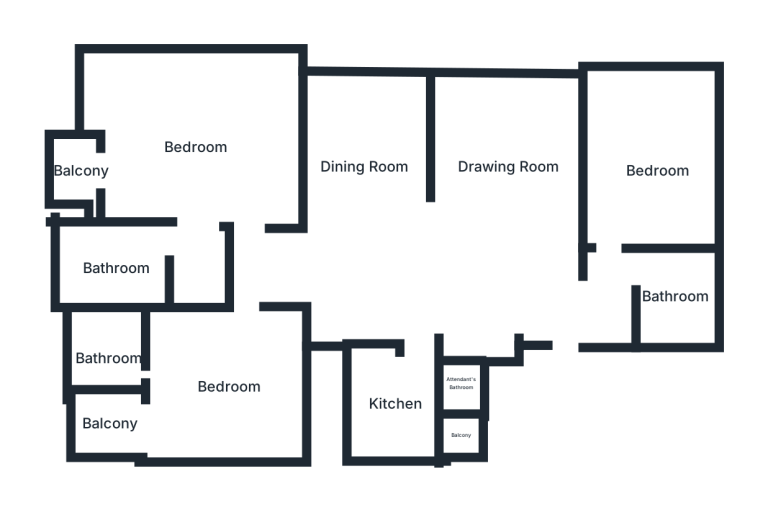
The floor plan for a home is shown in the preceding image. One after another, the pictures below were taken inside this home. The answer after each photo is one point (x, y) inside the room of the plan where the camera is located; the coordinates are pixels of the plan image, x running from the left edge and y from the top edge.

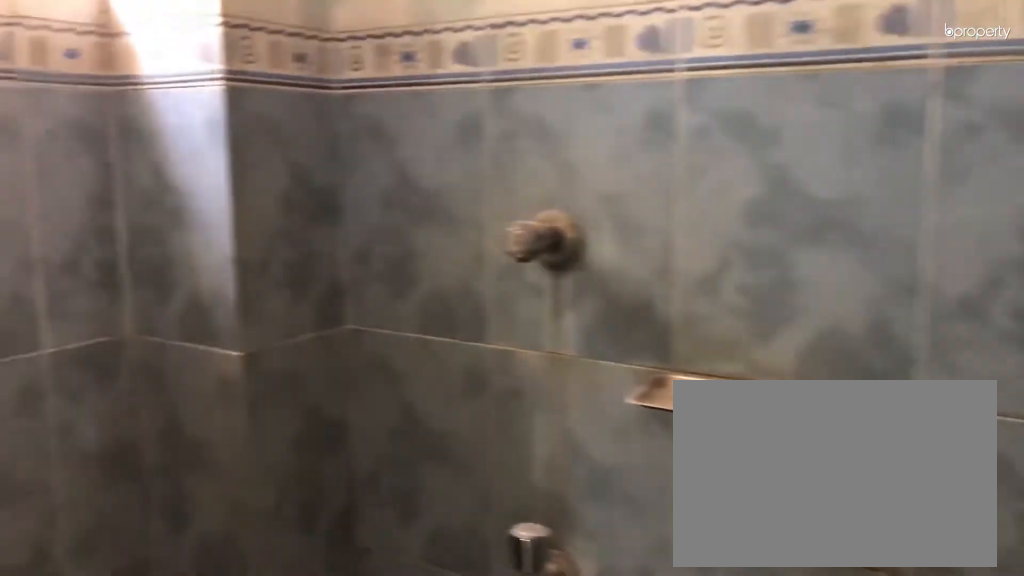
(674, 292)
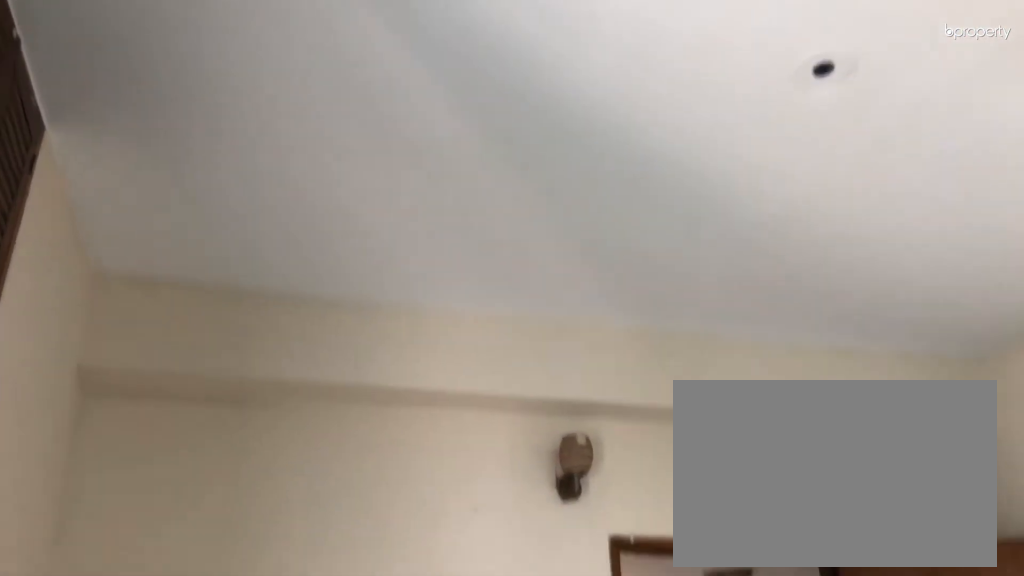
(227, 385)
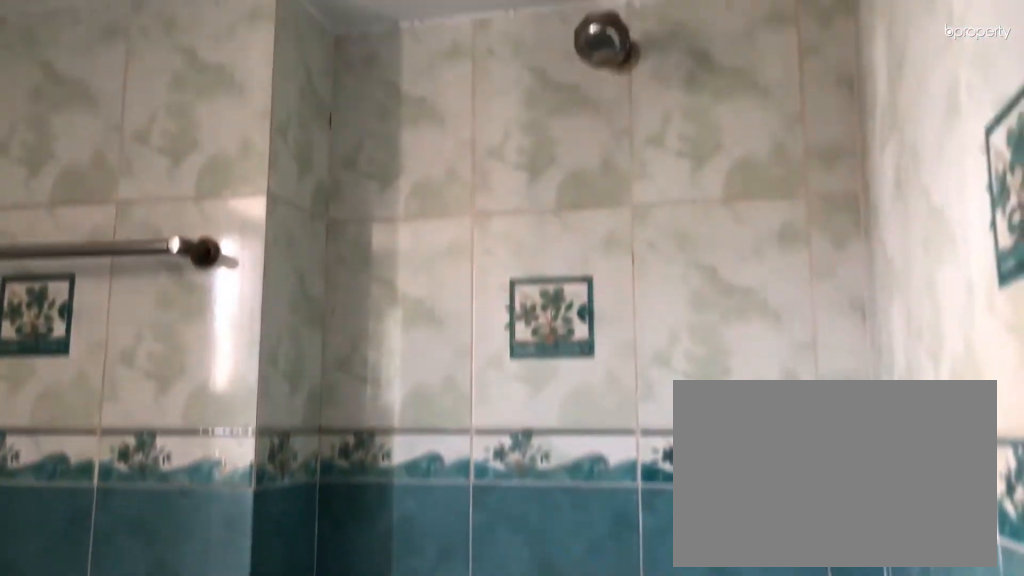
(110, 355)
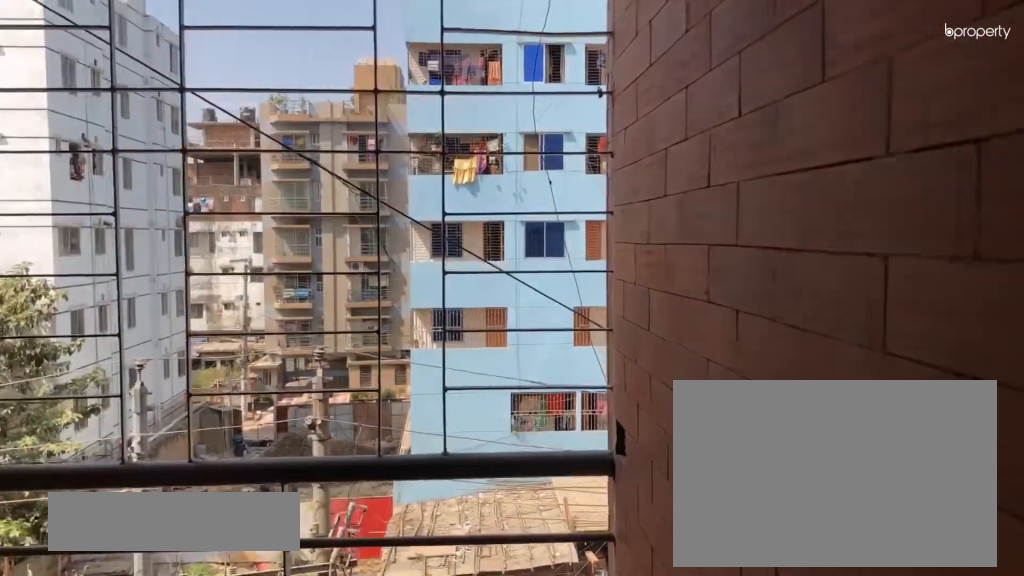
(109, 425)
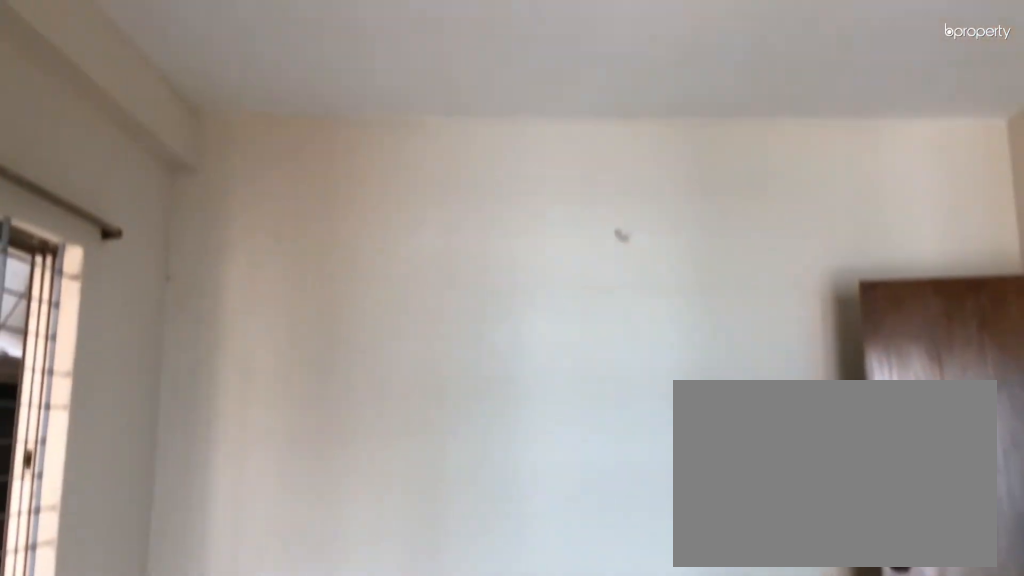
(196, 142)
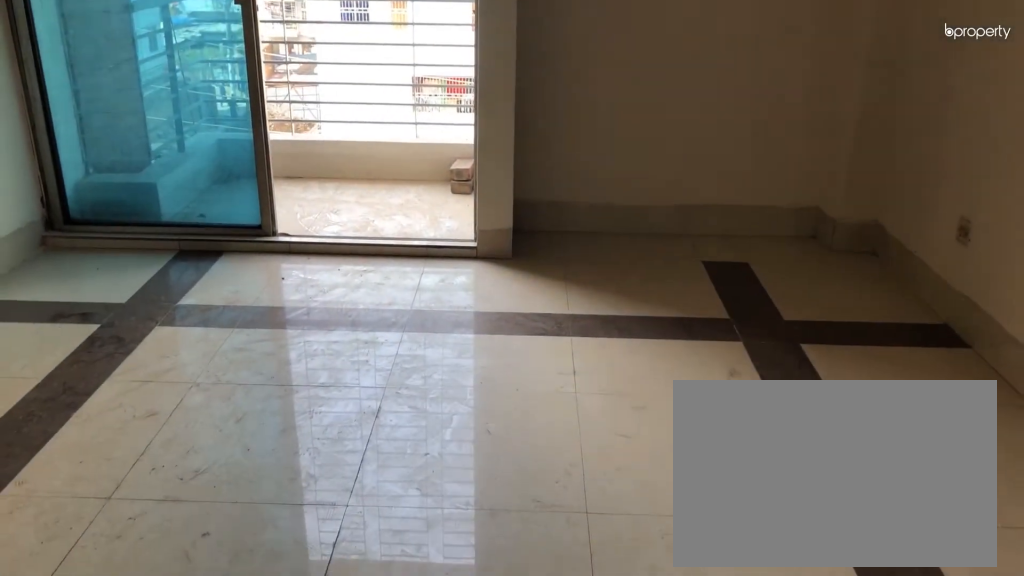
(196, 142)
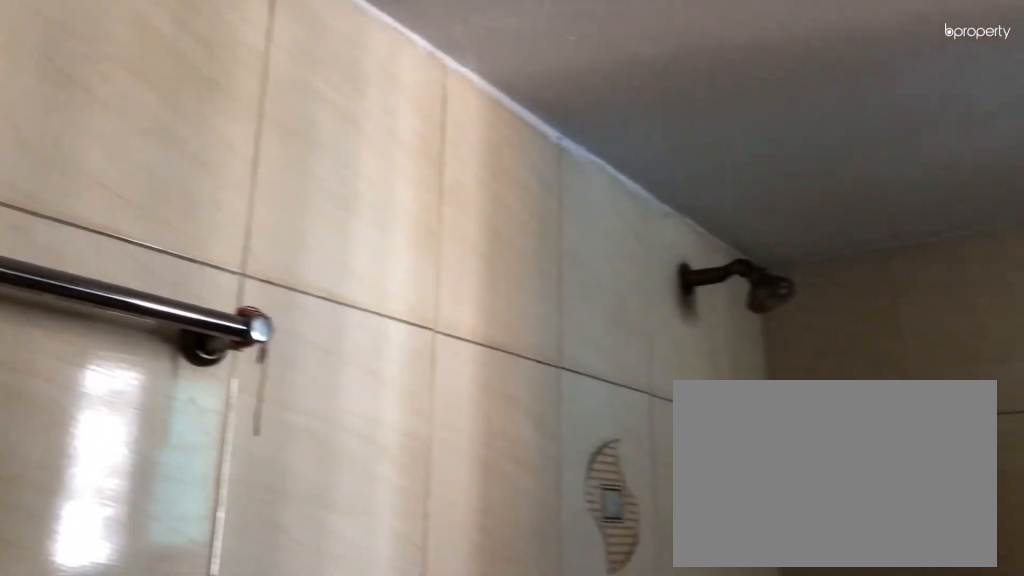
(117, 266)
